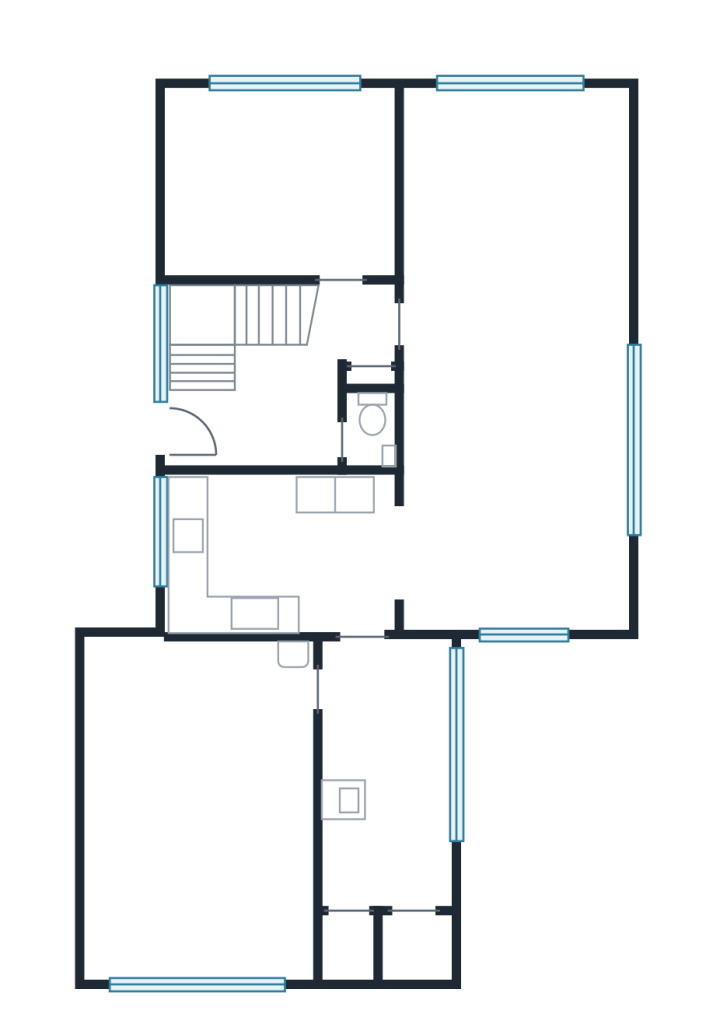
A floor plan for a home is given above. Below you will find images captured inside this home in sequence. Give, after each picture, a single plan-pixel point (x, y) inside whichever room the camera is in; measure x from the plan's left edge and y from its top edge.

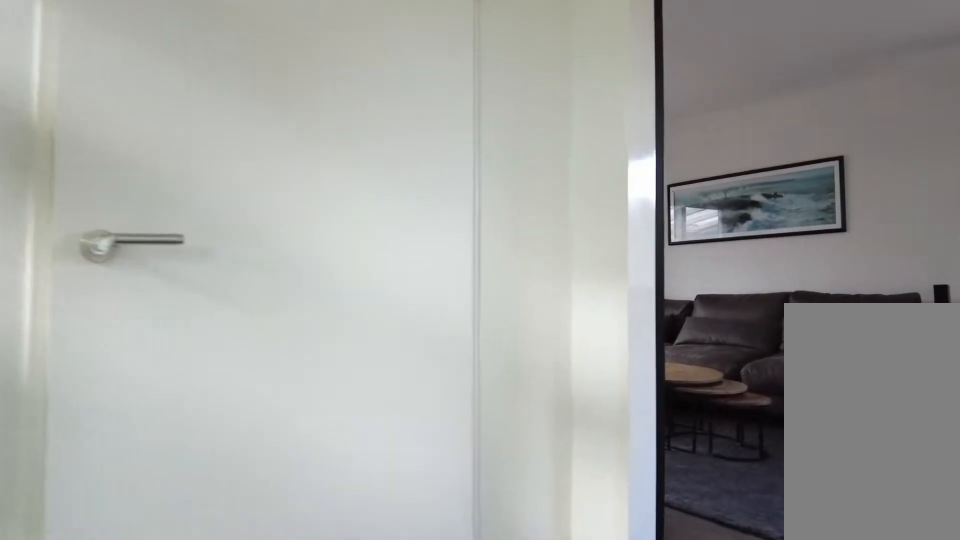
(287, 393)
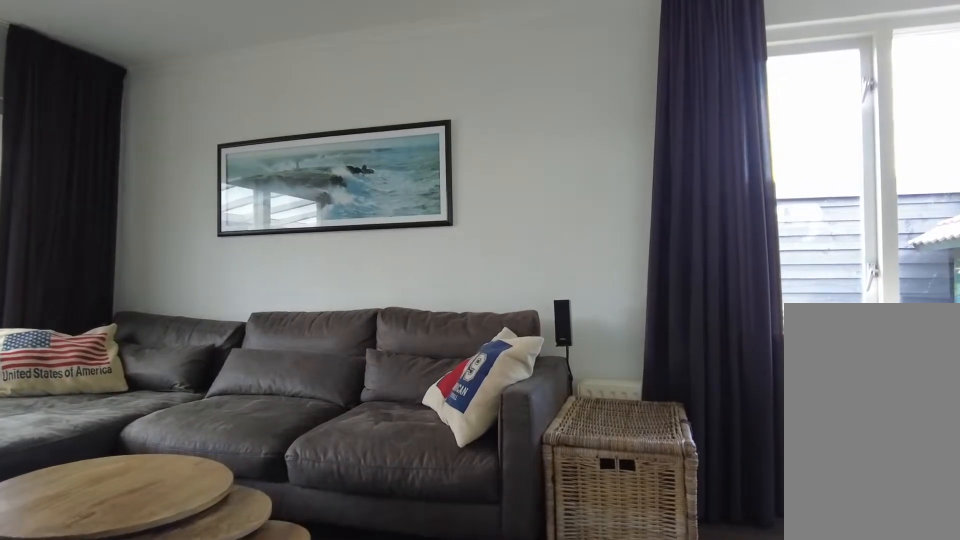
(481, 391)
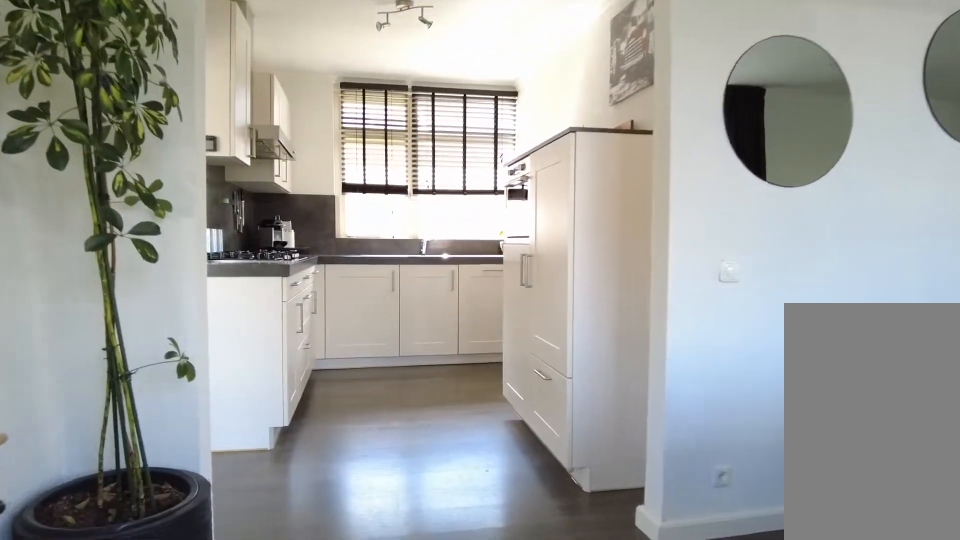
(480, 393)
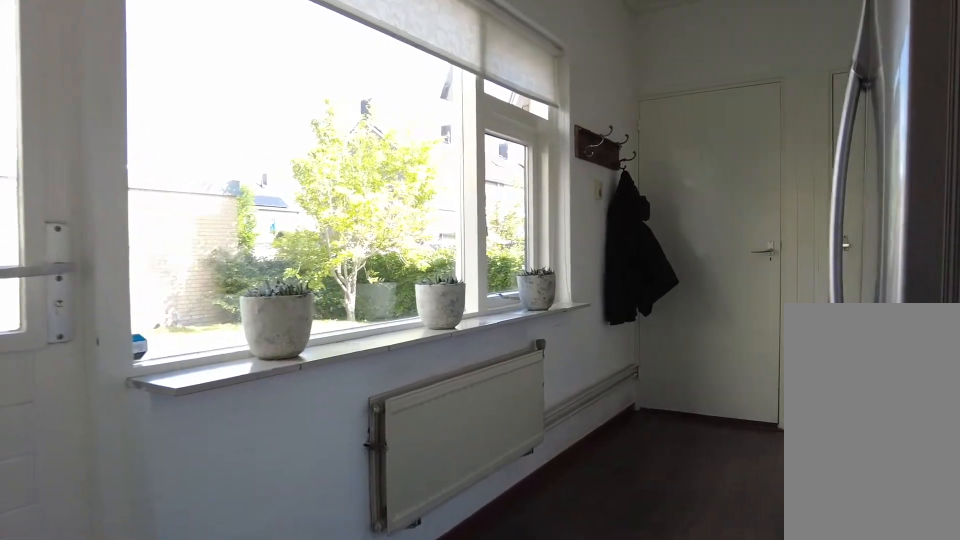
(387, 775)
